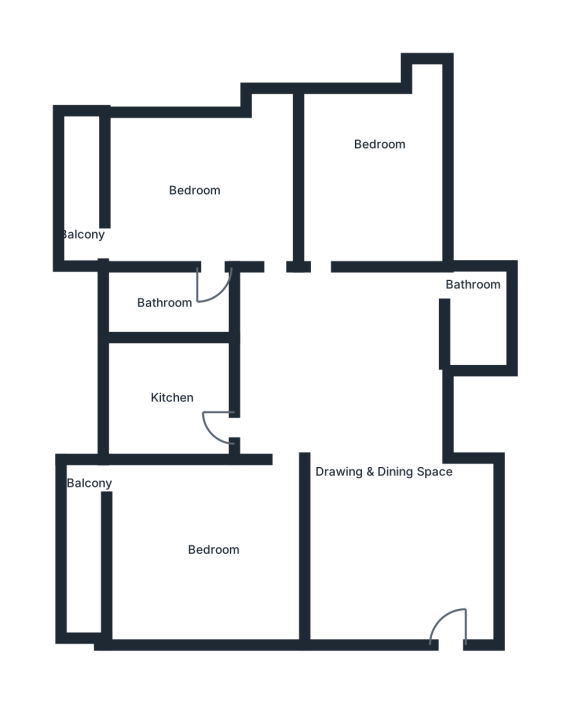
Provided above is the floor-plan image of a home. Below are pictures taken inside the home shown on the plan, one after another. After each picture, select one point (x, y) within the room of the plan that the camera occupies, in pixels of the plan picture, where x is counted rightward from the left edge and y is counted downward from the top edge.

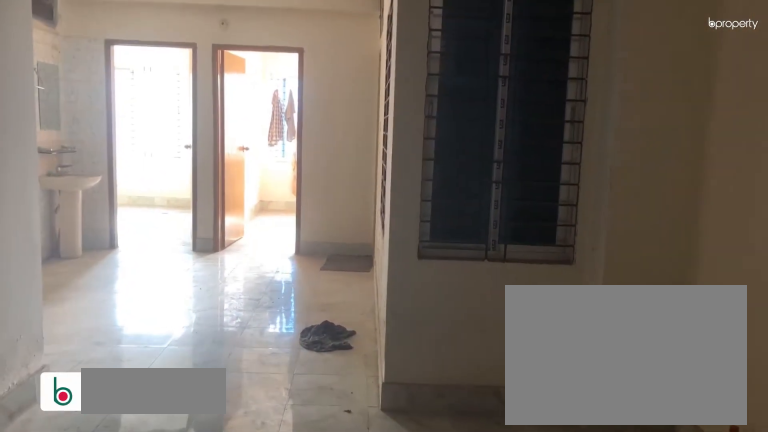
(379, 466)
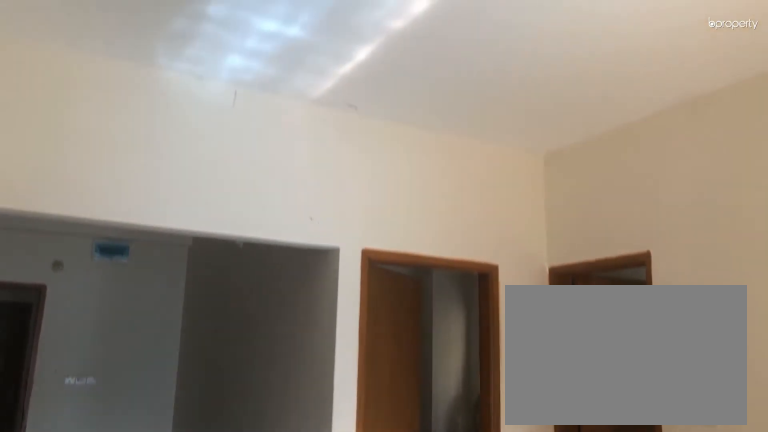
(379, 466)
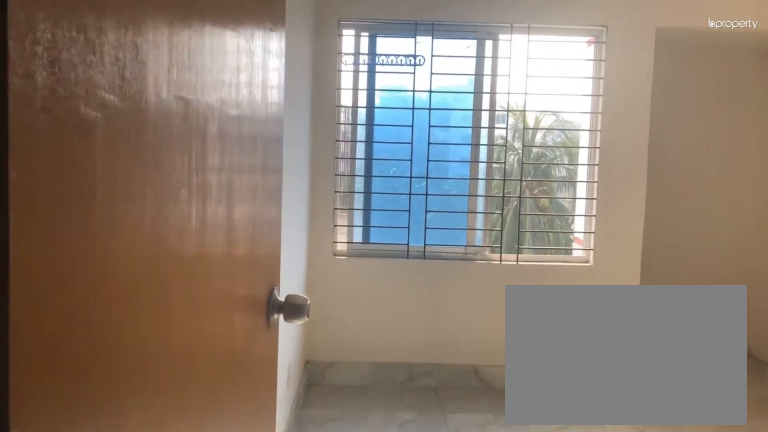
(339, 244)
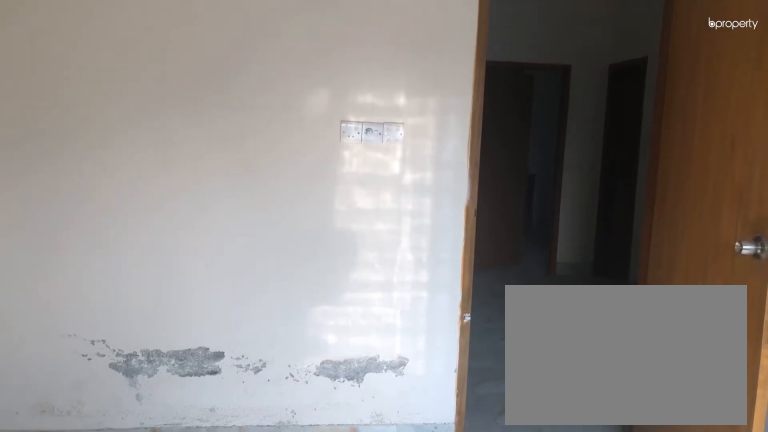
(365, 181)
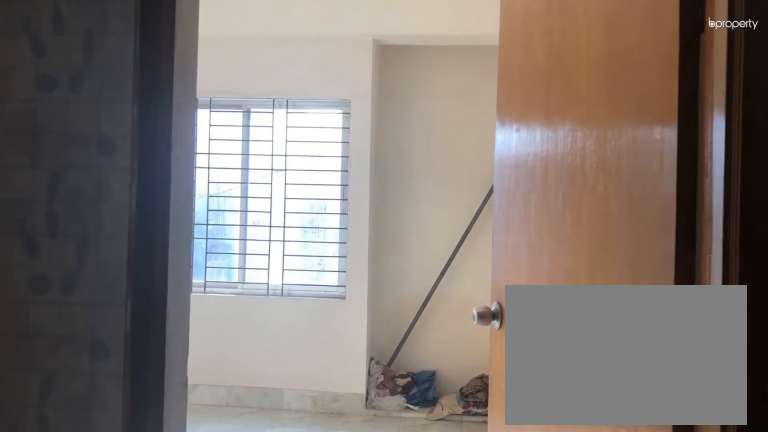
(276, 245)
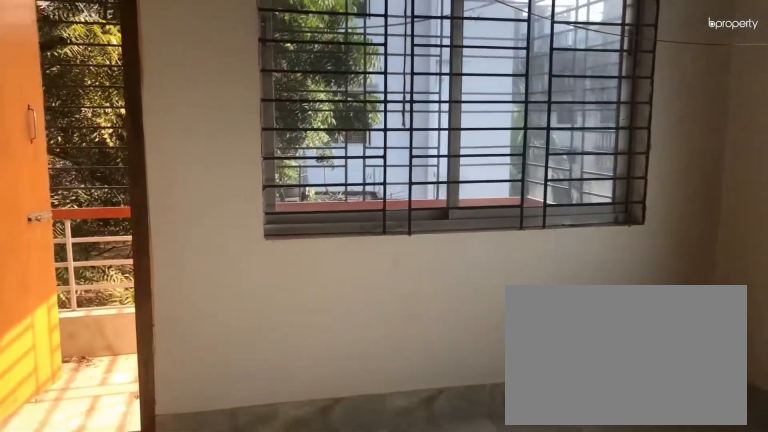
(186, 190)
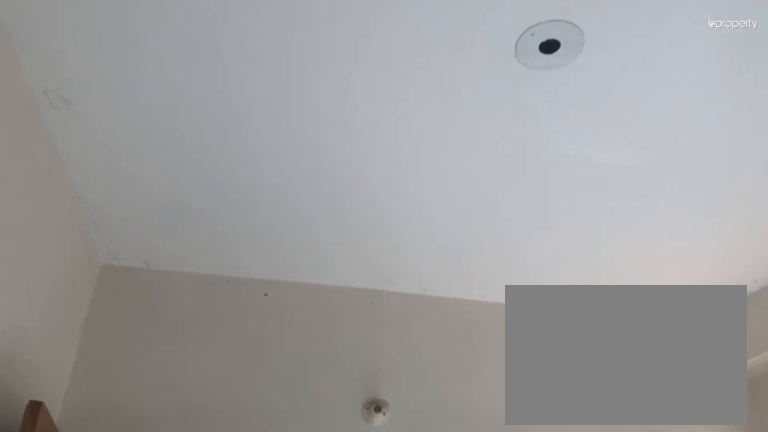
(181, 197)
